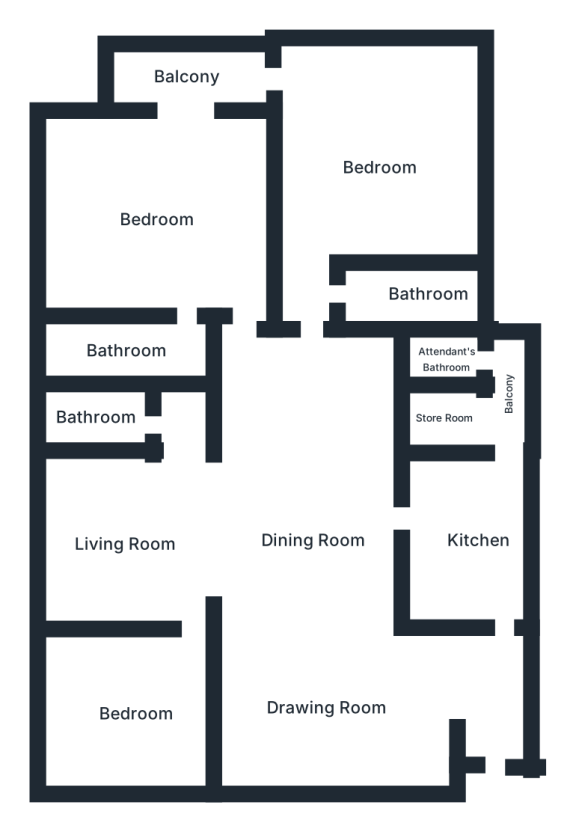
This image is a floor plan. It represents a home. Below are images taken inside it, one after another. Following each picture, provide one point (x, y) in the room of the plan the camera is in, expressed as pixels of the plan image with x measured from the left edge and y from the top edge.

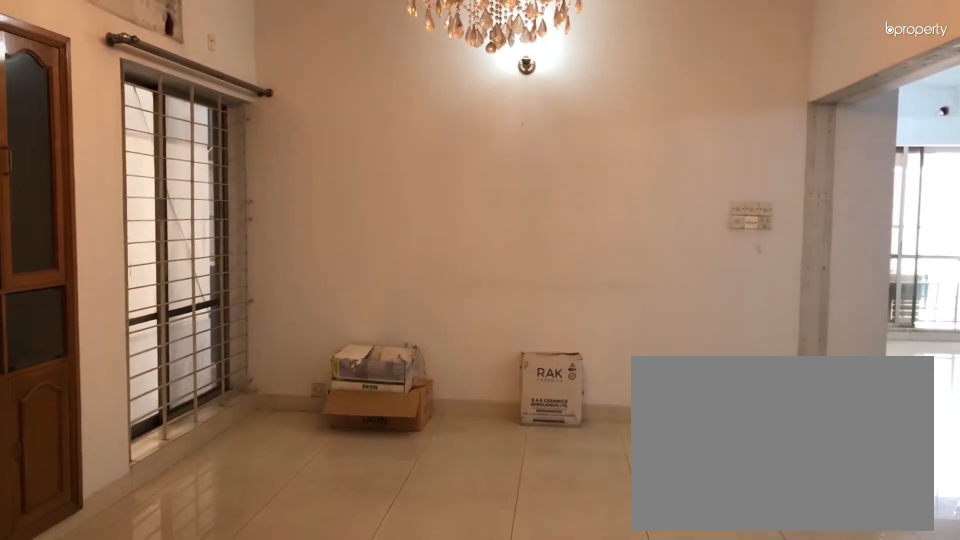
(327, 703)
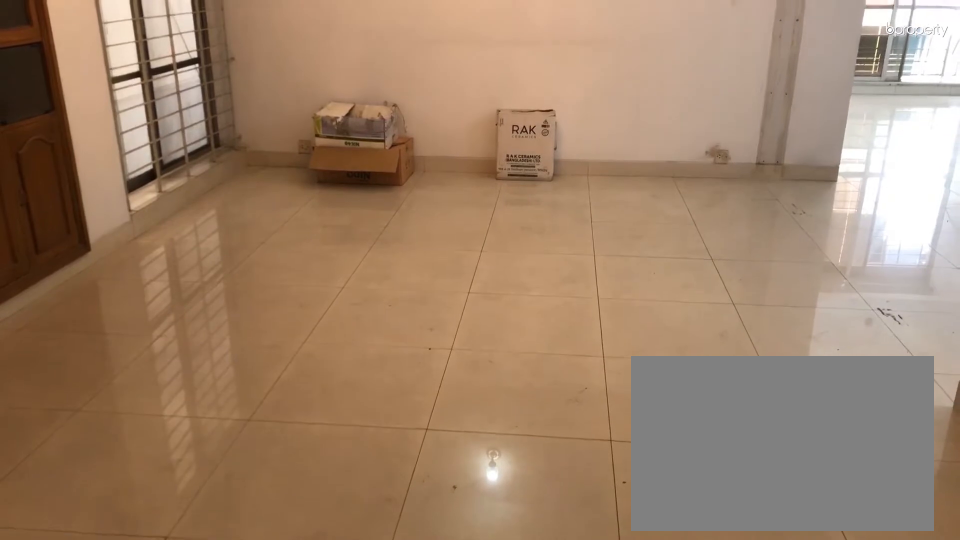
(327, 703)
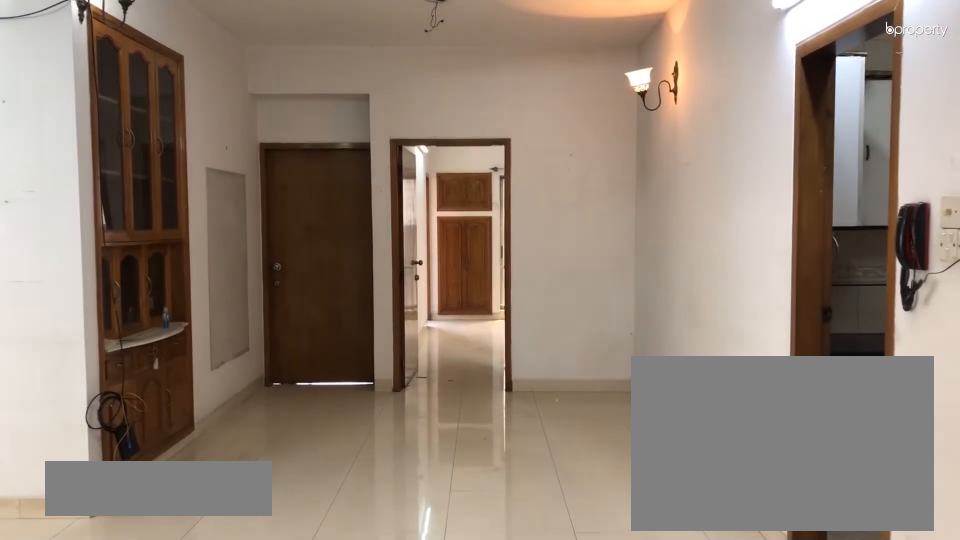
(318, 537)
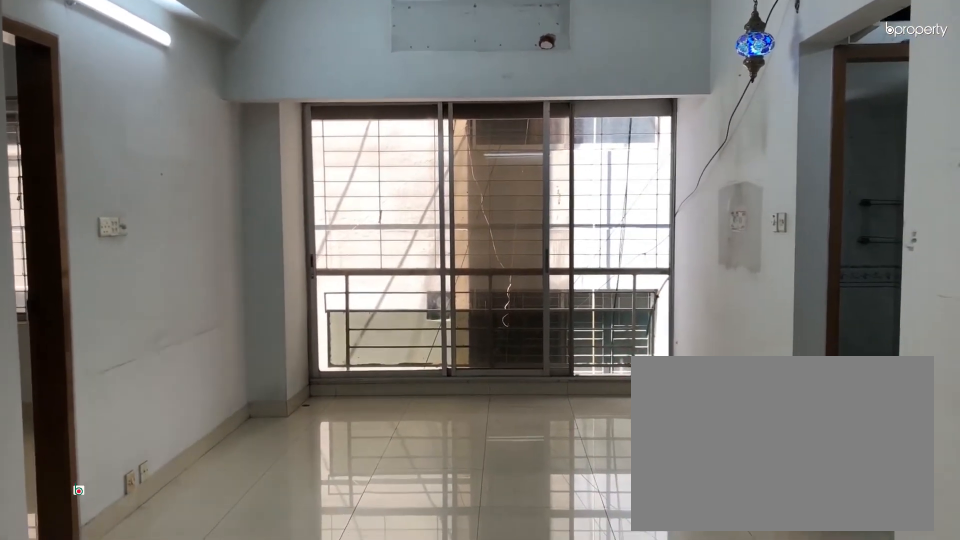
(118, 536)
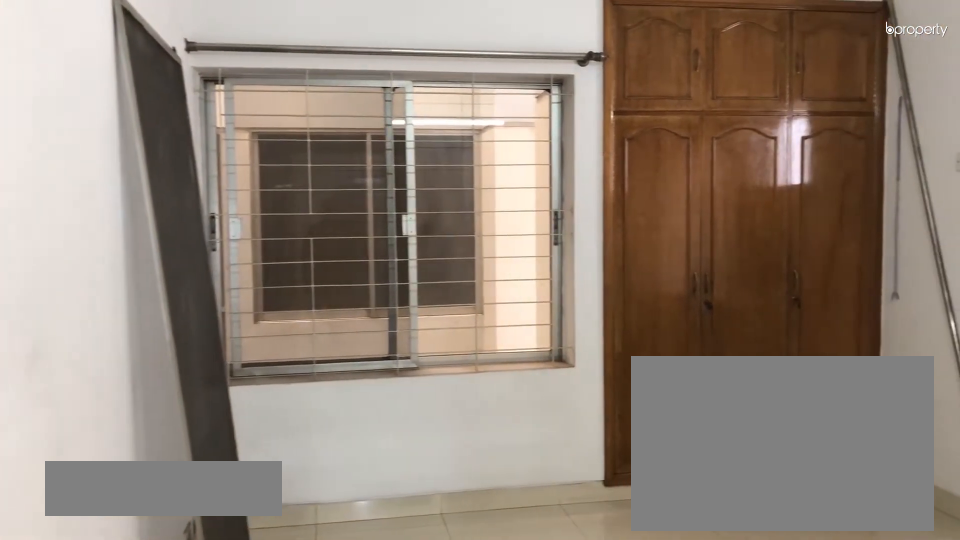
(137, 713)
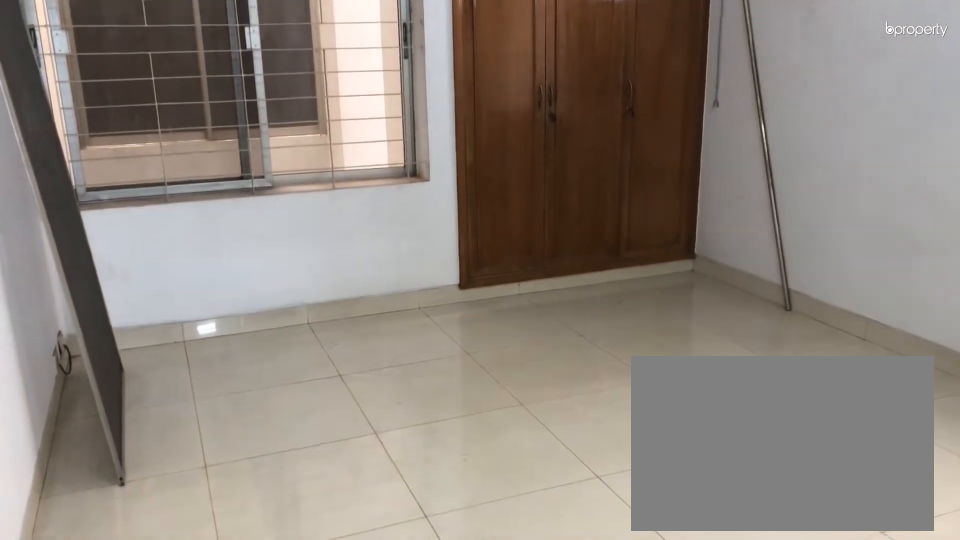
(137, 713)
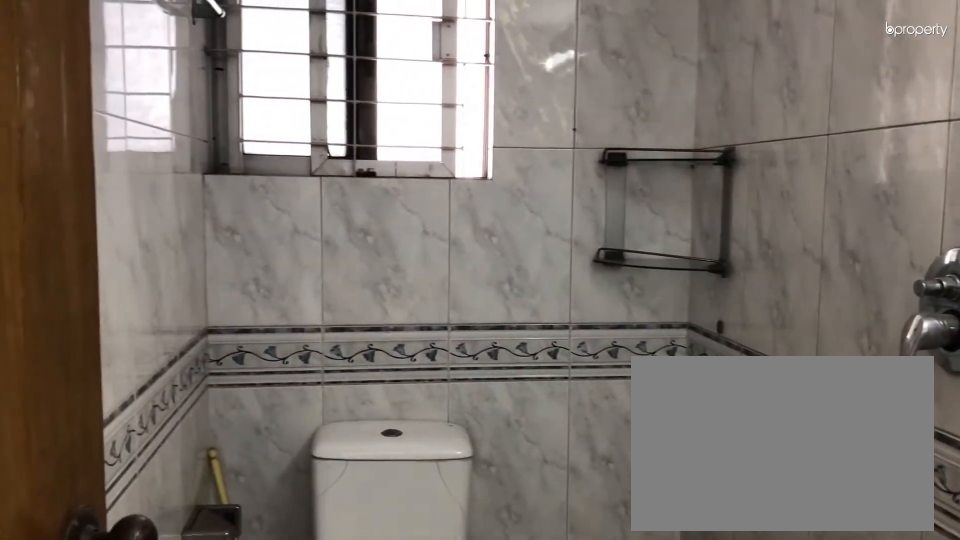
(108, 417)
